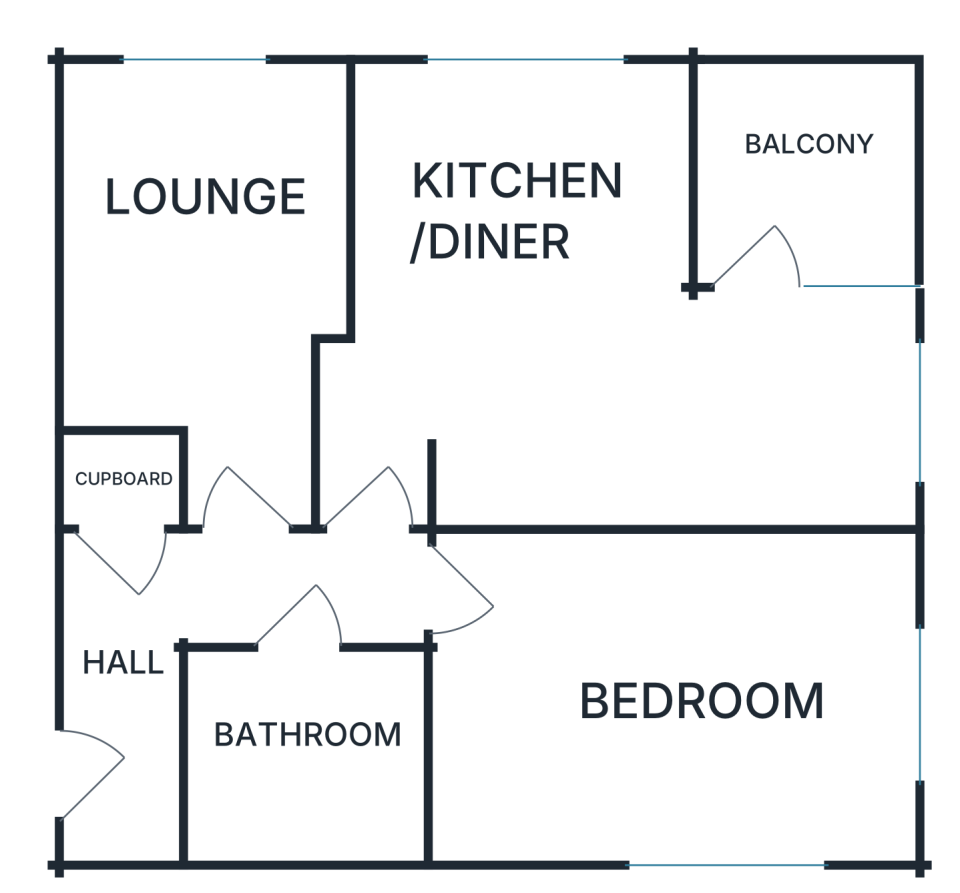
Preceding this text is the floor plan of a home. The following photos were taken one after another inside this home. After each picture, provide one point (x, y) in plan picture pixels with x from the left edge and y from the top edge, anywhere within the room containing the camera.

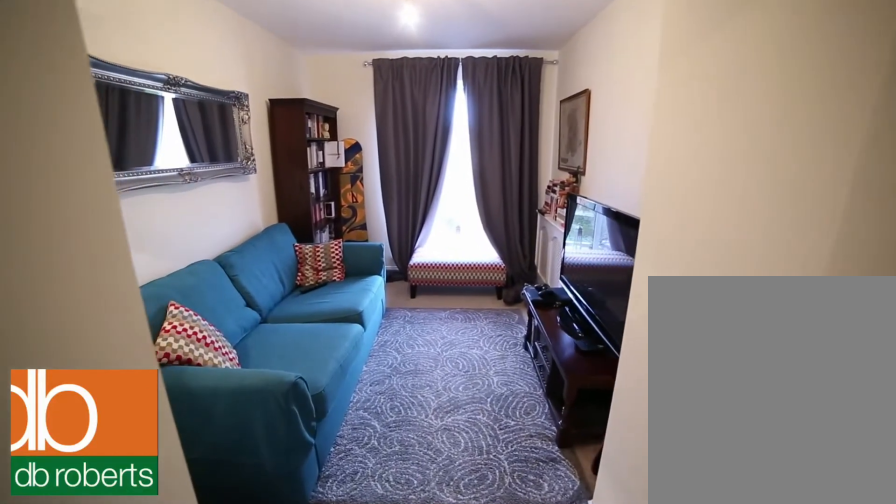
(206, 263)
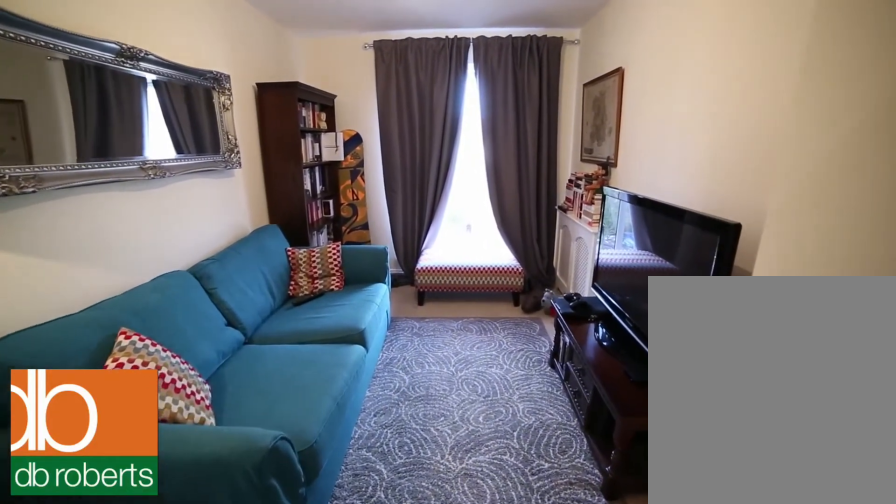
(206, 263)
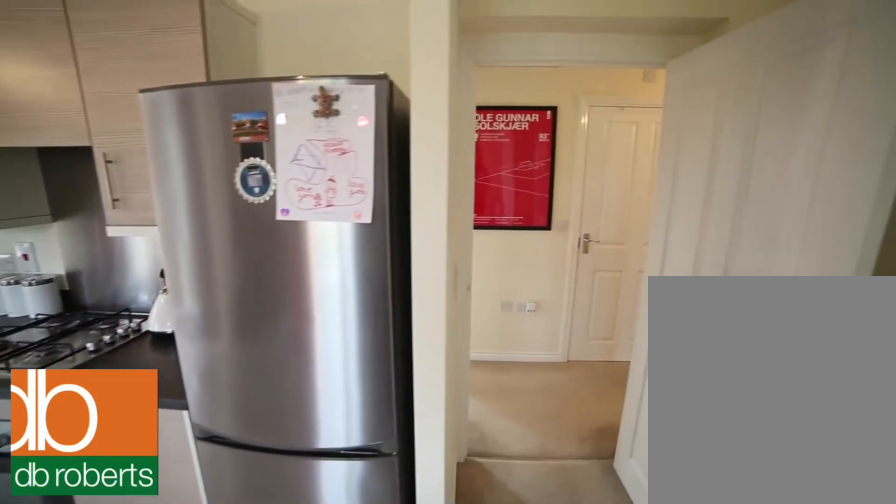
(608, 341)
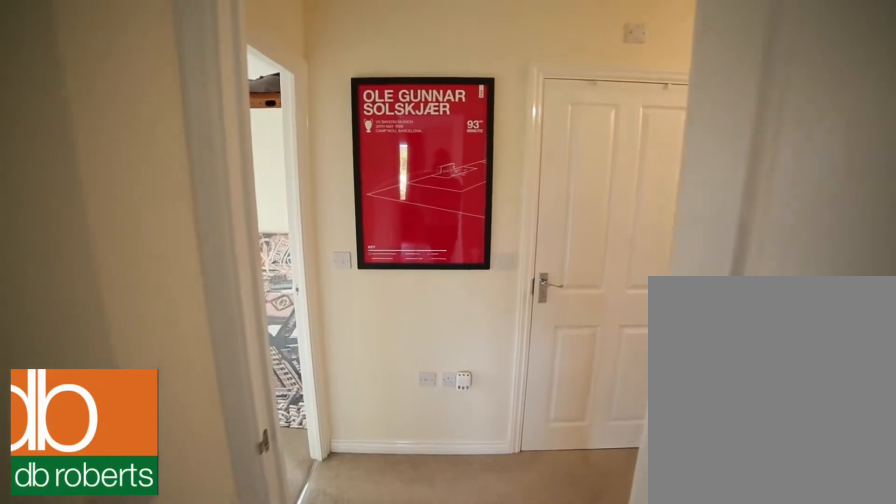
(228, 633)
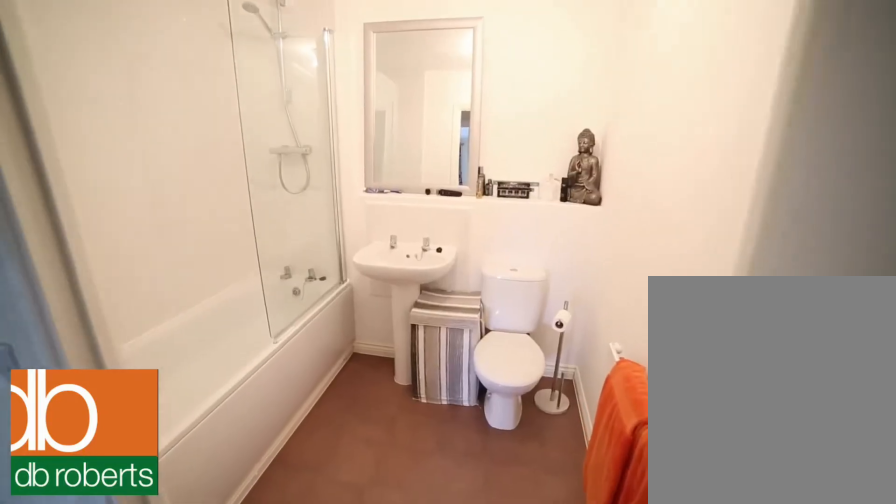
(305, 747)
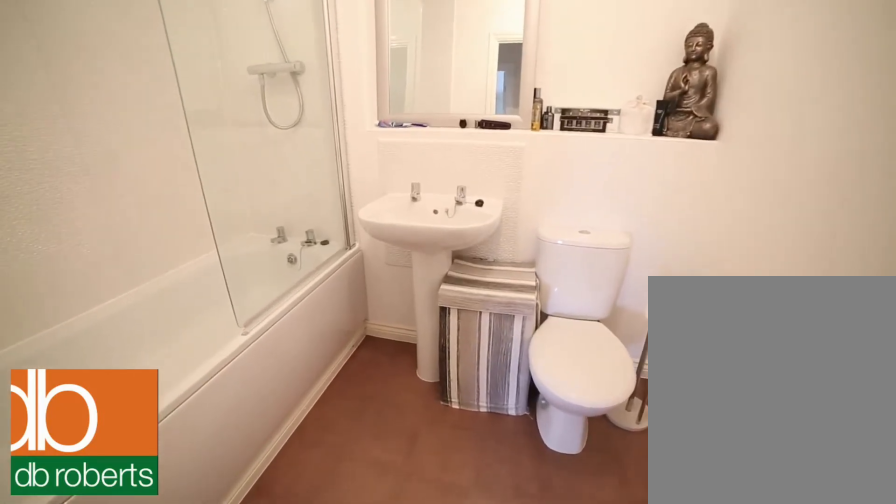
(305, 747)
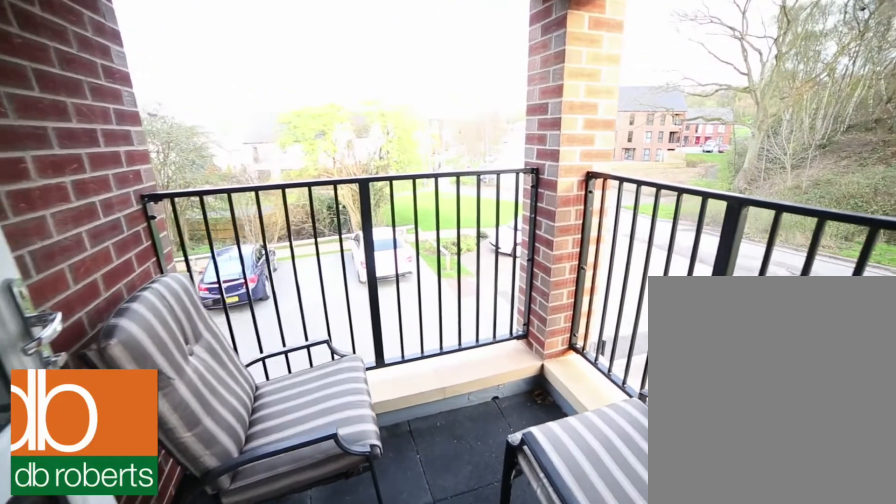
(809, 169)
